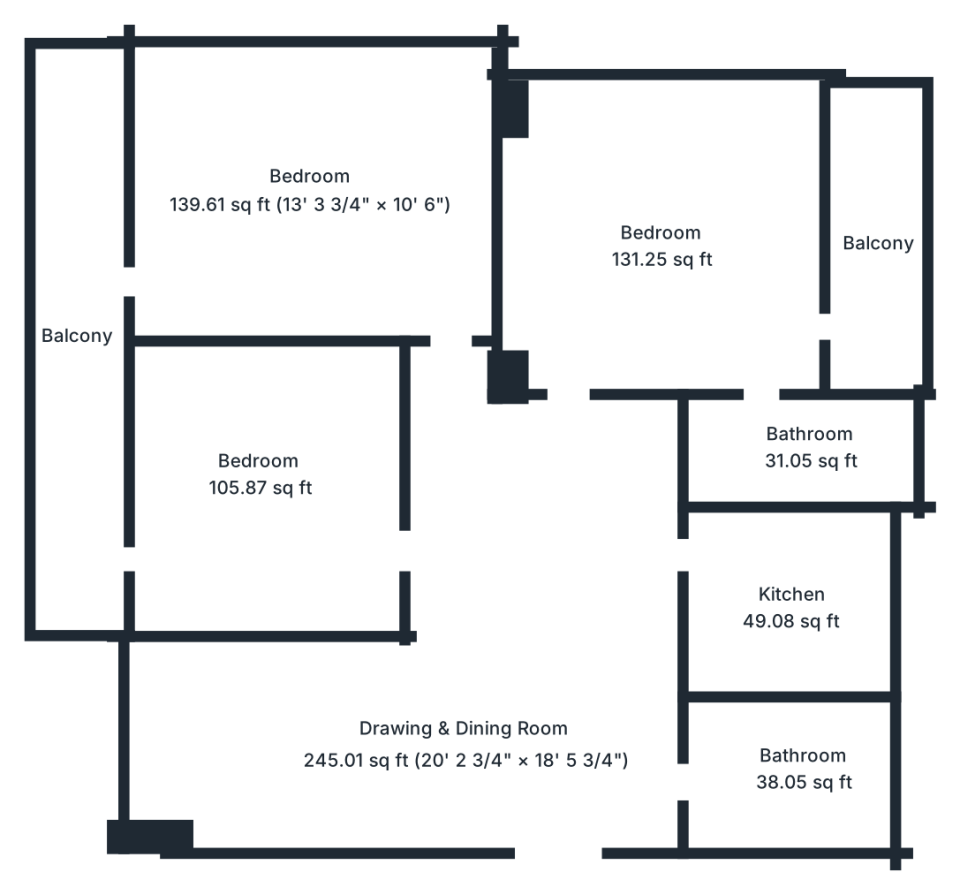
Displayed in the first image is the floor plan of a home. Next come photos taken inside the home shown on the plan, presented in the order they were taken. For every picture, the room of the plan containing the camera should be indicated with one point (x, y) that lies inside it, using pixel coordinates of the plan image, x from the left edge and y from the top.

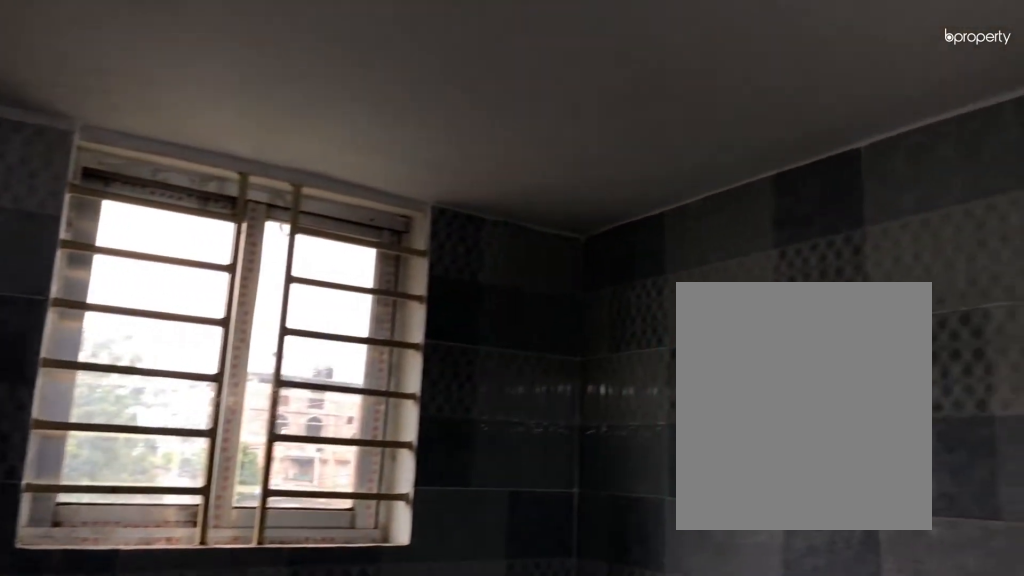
(803, 458)
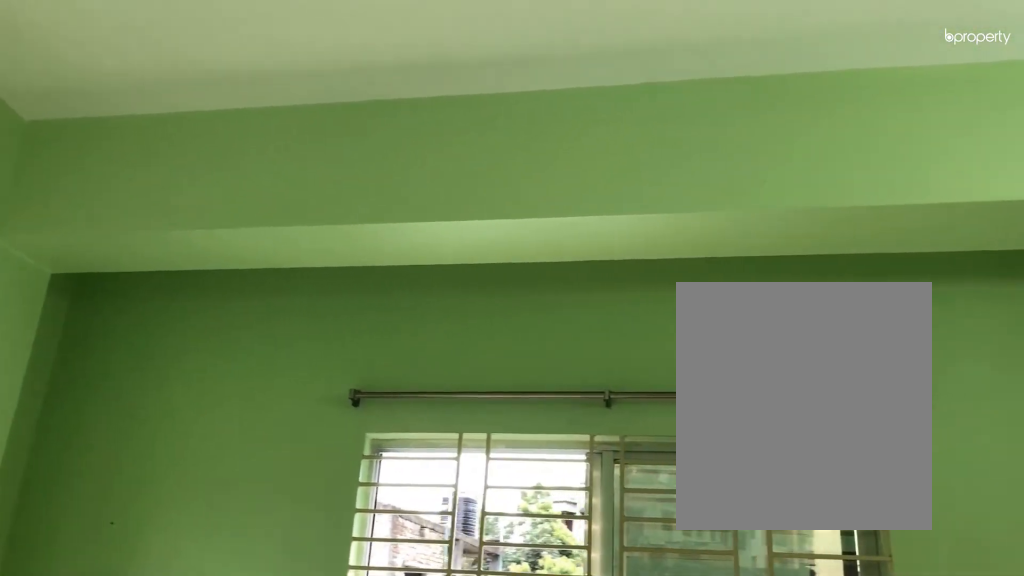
(310, 218)
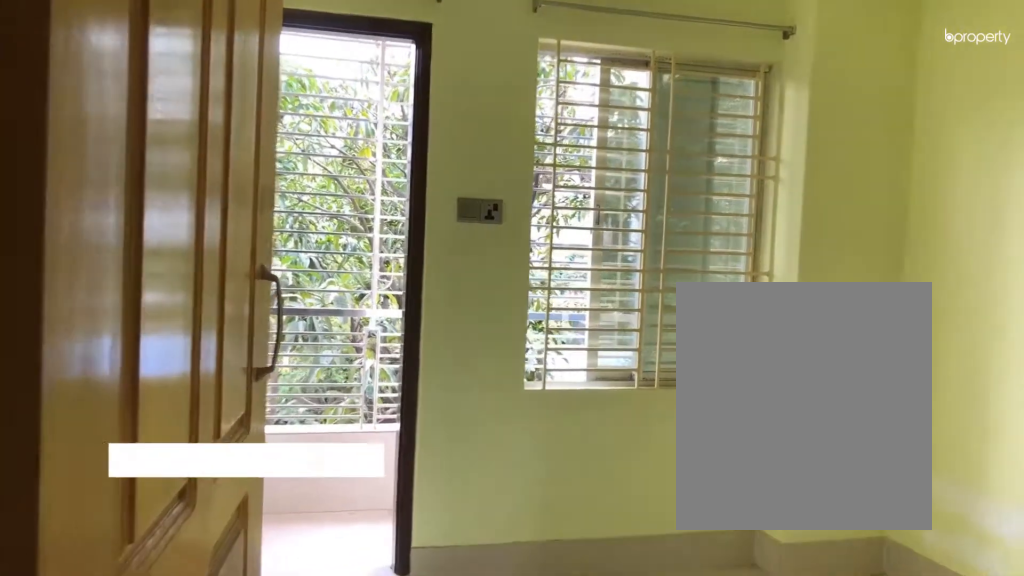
(261, 482)
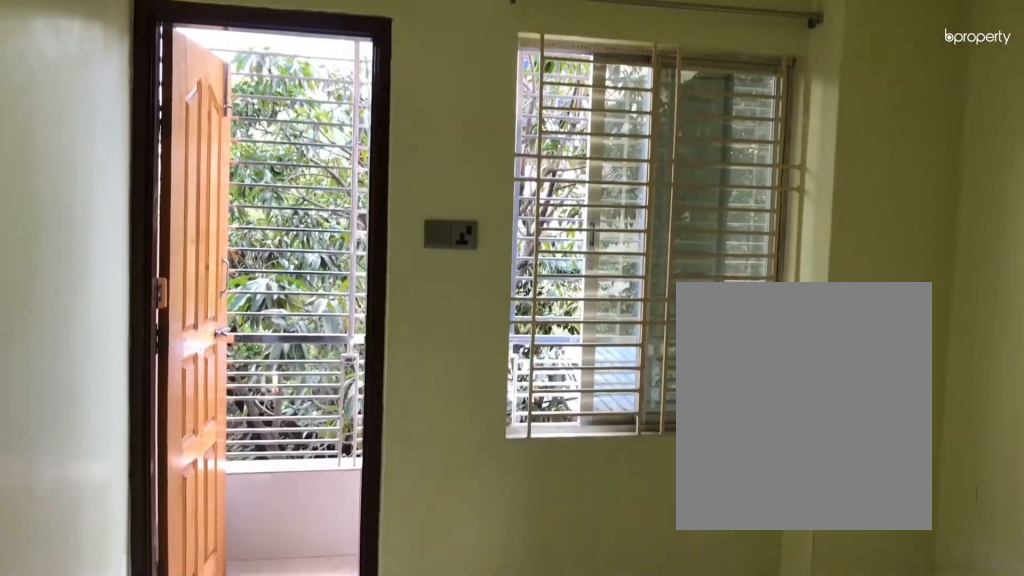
(261, 482)
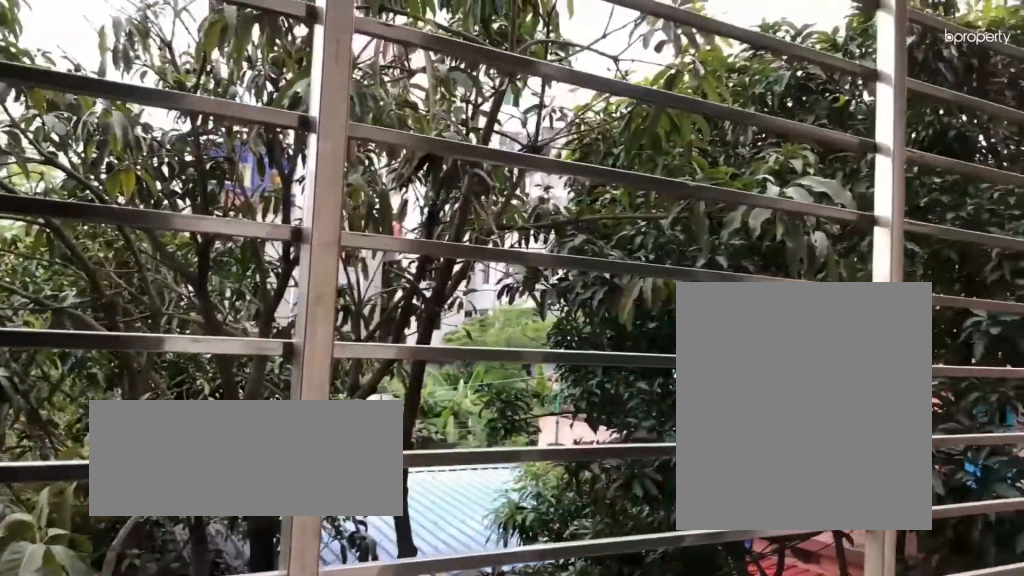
(71, 495)
